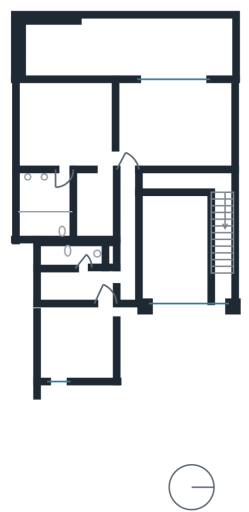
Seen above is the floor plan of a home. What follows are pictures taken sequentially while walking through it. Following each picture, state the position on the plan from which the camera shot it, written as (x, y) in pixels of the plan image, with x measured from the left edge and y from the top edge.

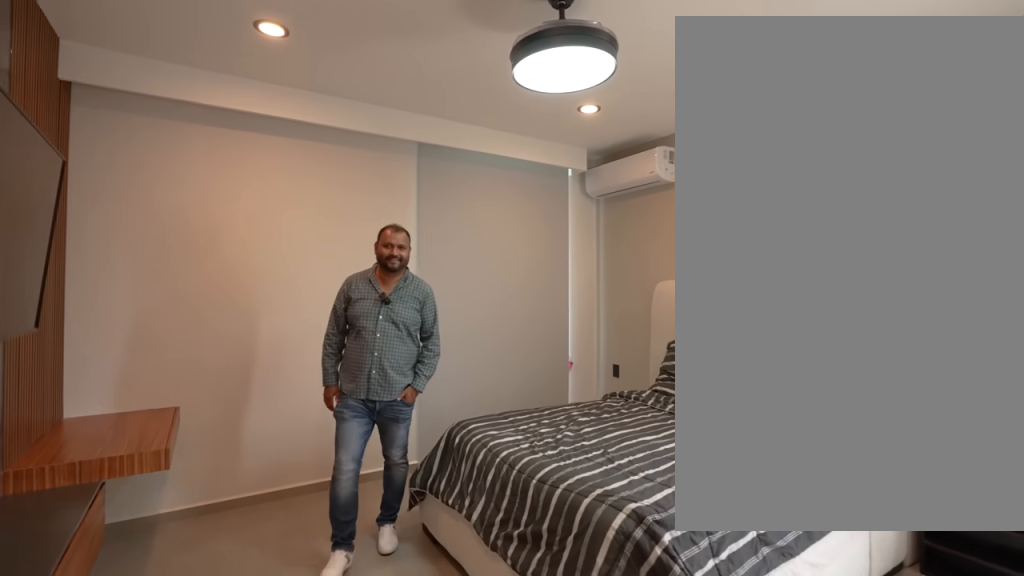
(97, 324)
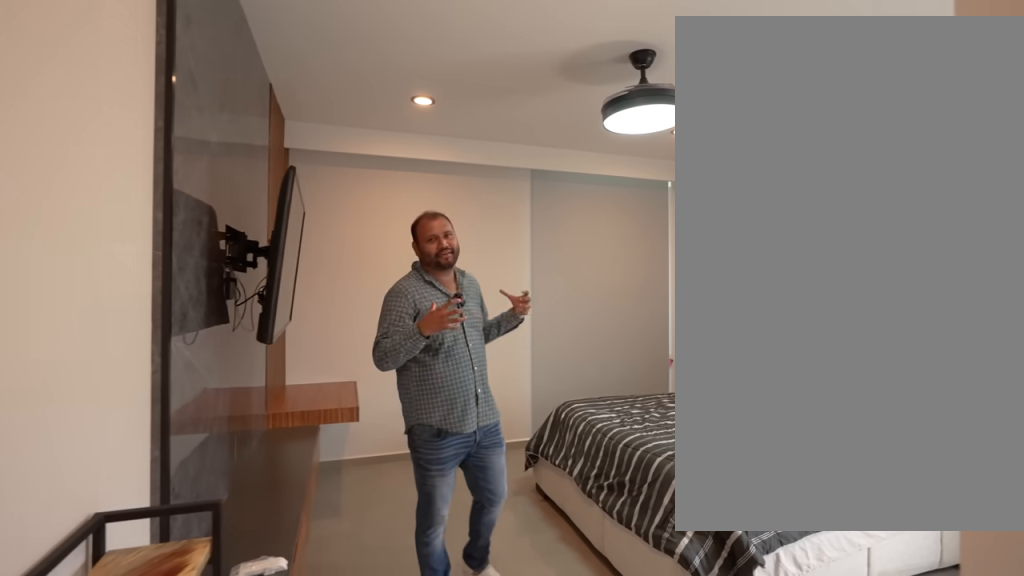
(98, 324)
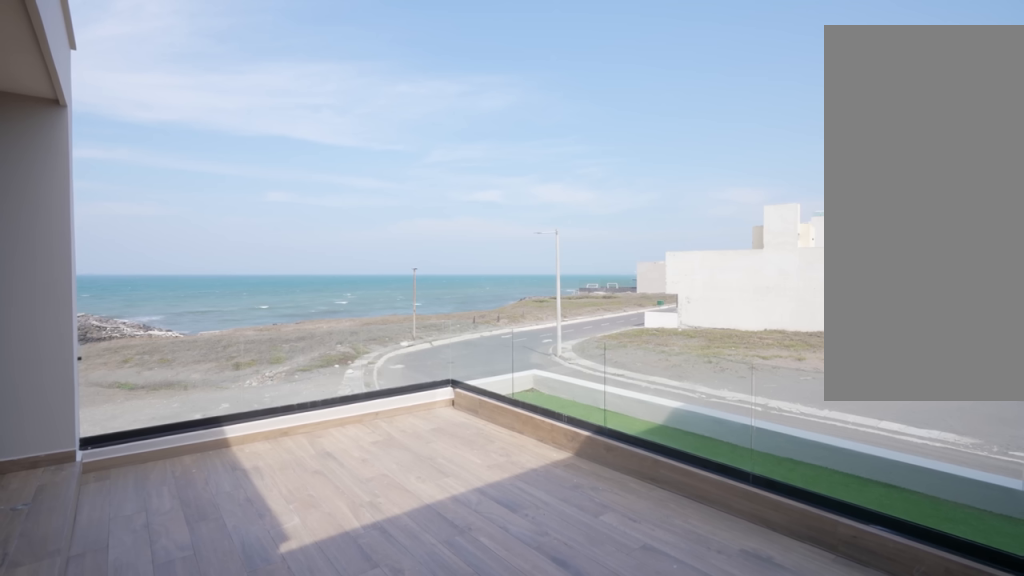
(133, 337)
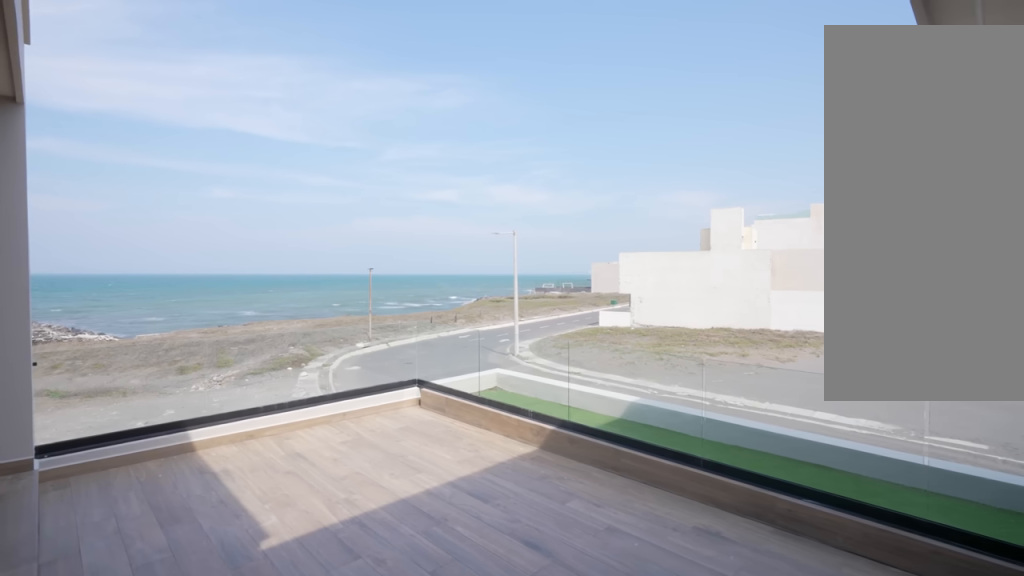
(140, 337)
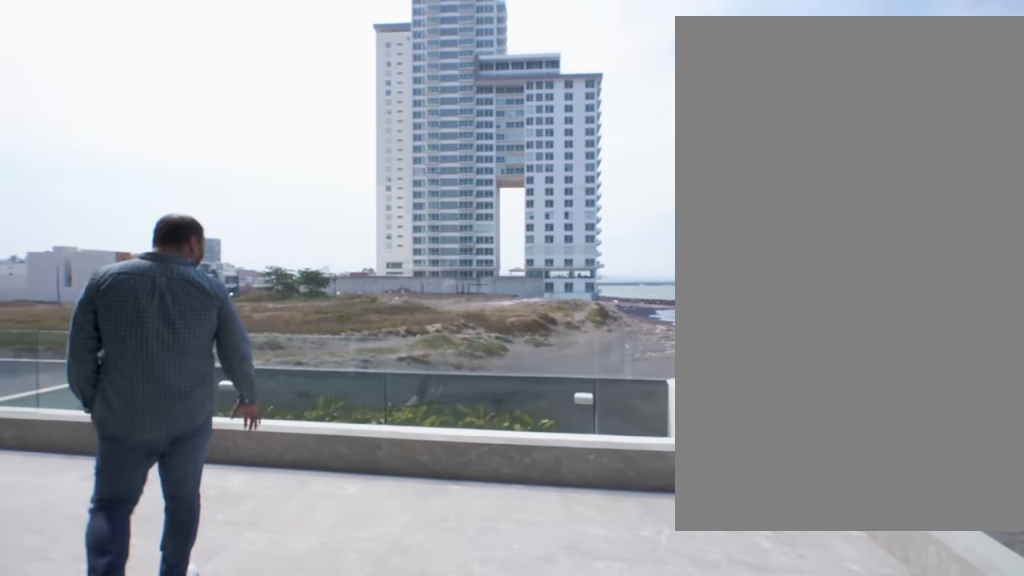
(197, 87)
